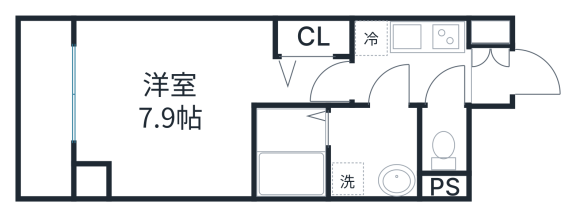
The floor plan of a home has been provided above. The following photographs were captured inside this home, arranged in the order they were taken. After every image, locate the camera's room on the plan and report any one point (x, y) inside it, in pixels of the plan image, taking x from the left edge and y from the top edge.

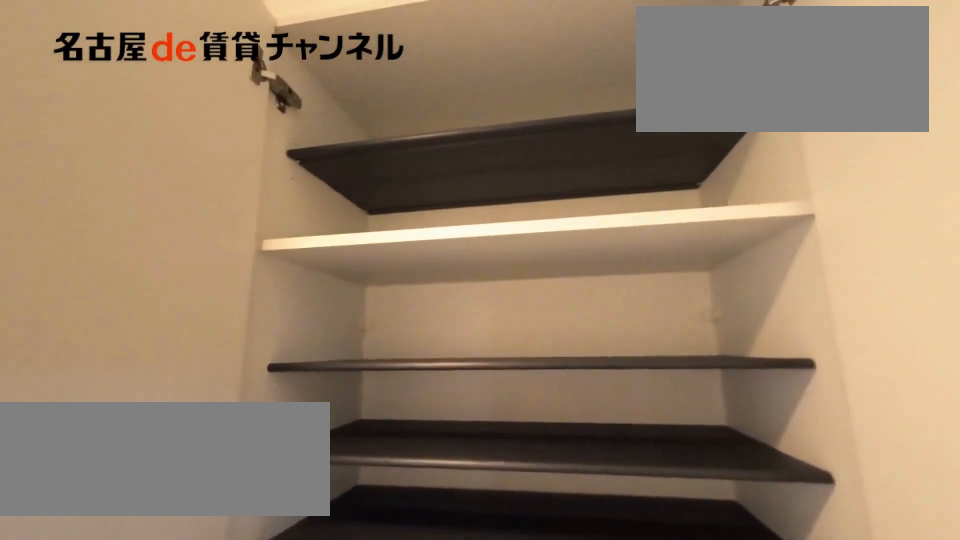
(490, 61)
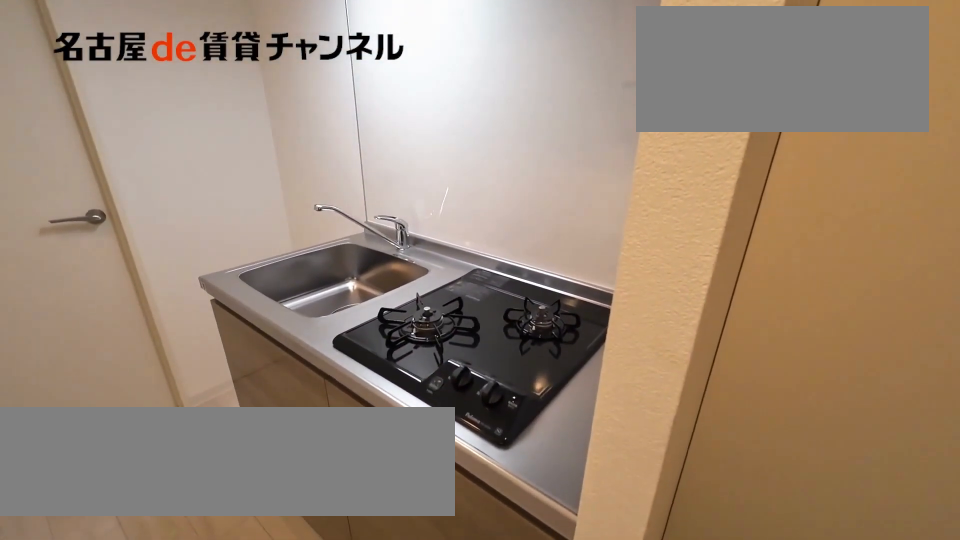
(410, 47)
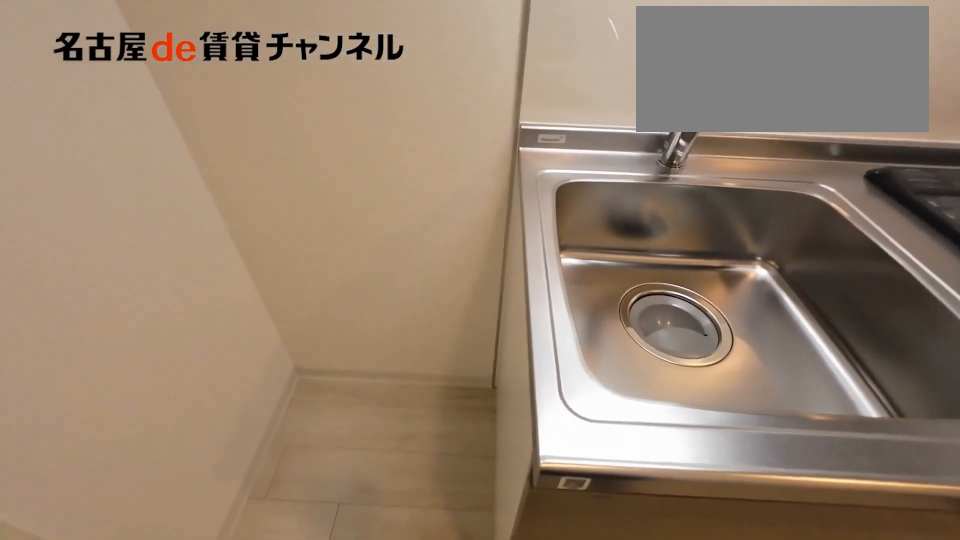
(410, 47)
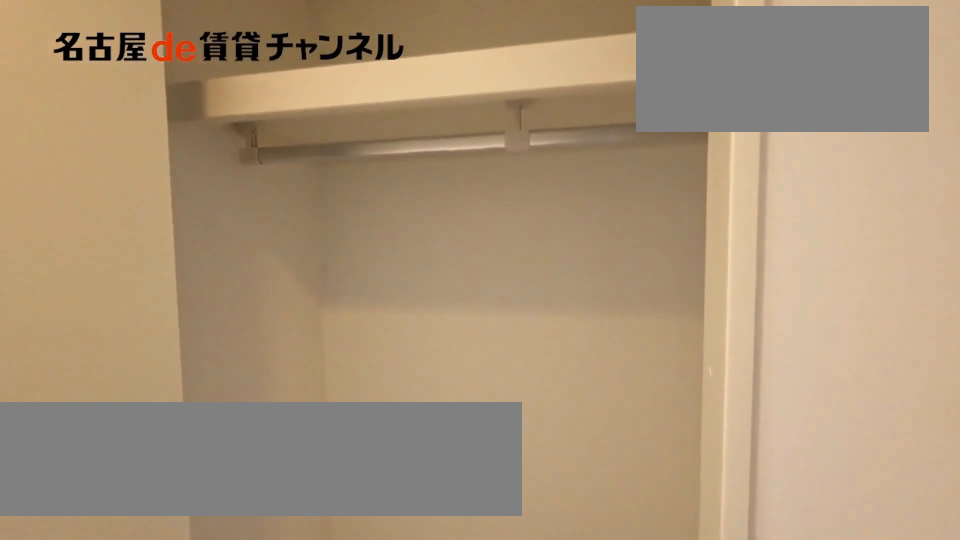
(314, 37)
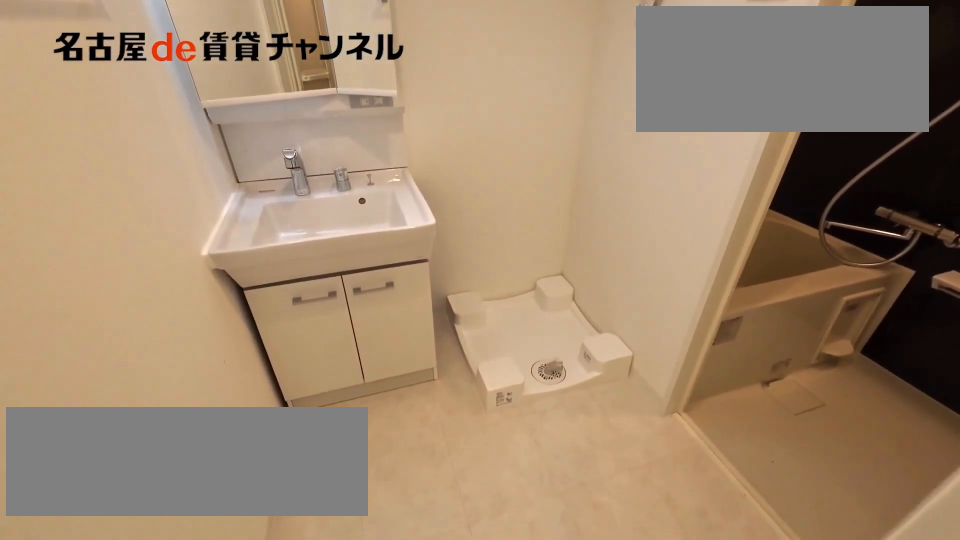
(373, 151)
